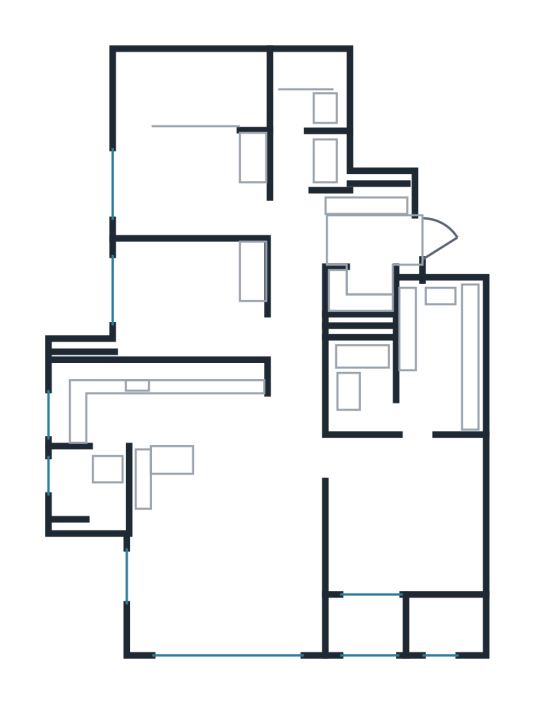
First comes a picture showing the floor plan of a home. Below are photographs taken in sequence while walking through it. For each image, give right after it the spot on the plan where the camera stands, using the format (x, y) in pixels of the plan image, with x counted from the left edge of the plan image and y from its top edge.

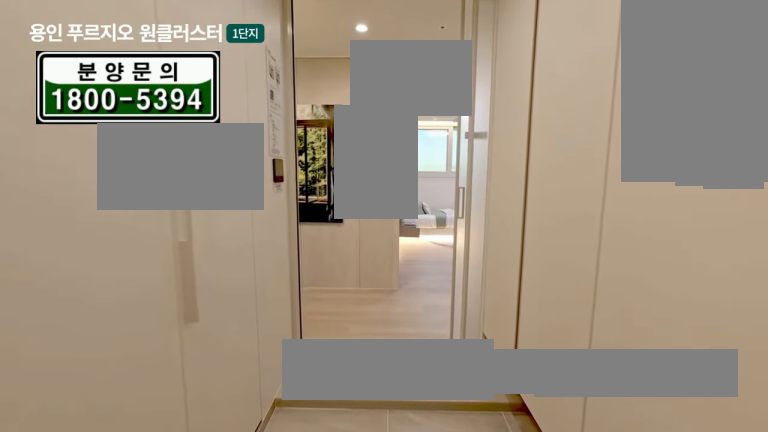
(377, 229)
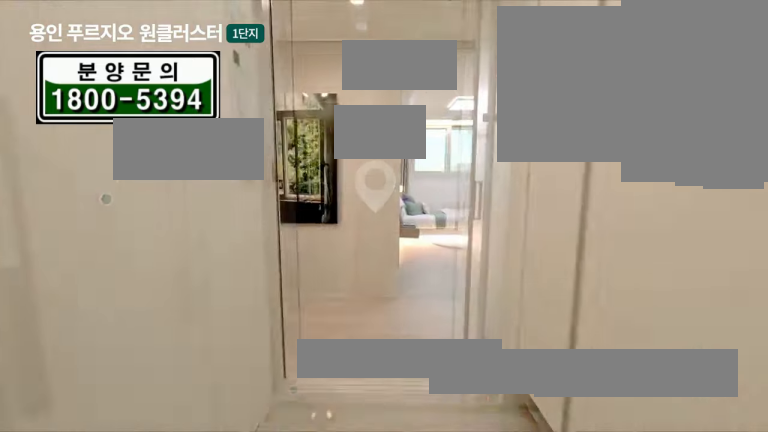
(375, 239)
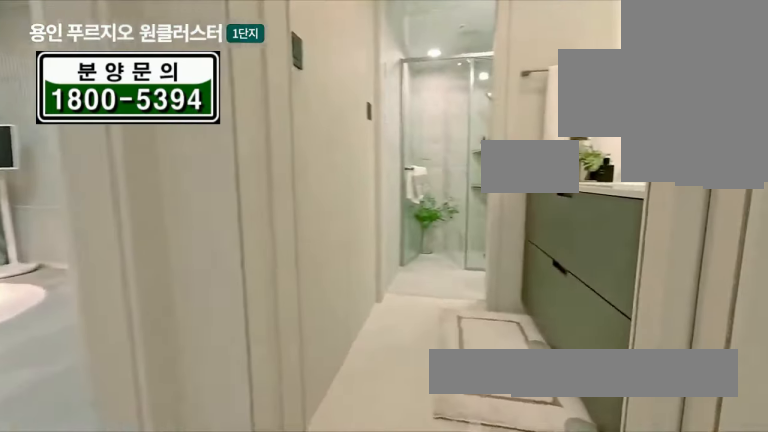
(311, 139)
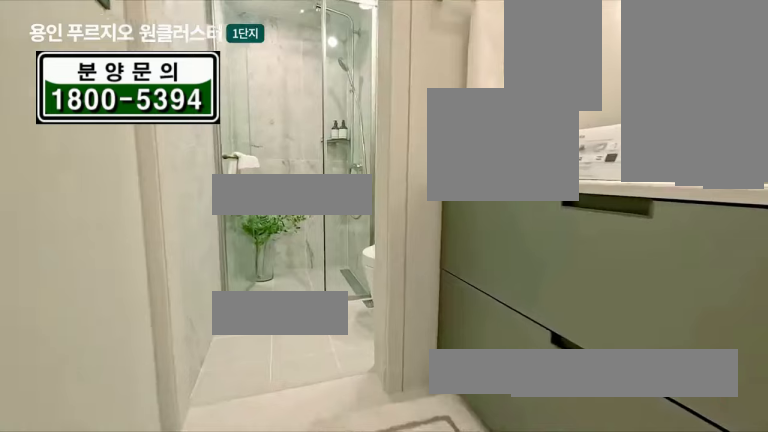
(308, 155)
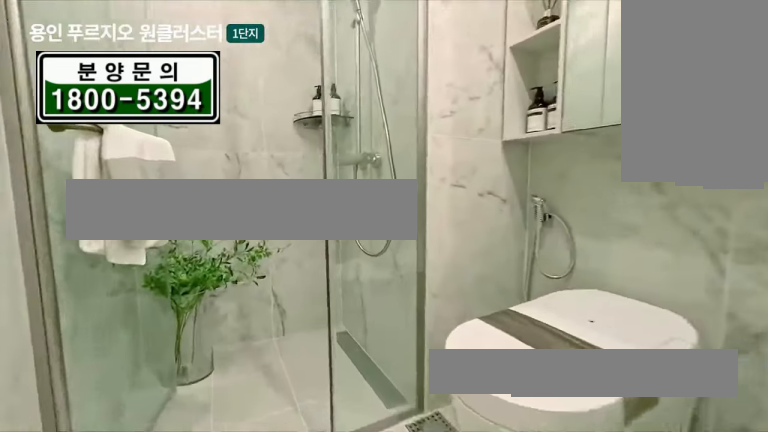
(316, 139)
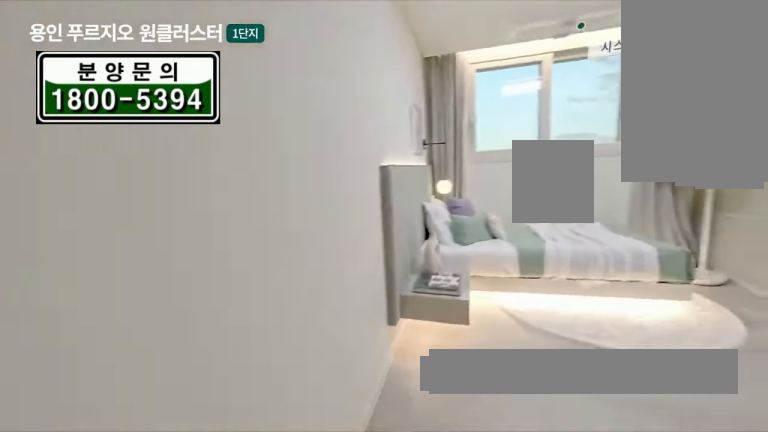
(192, 165)
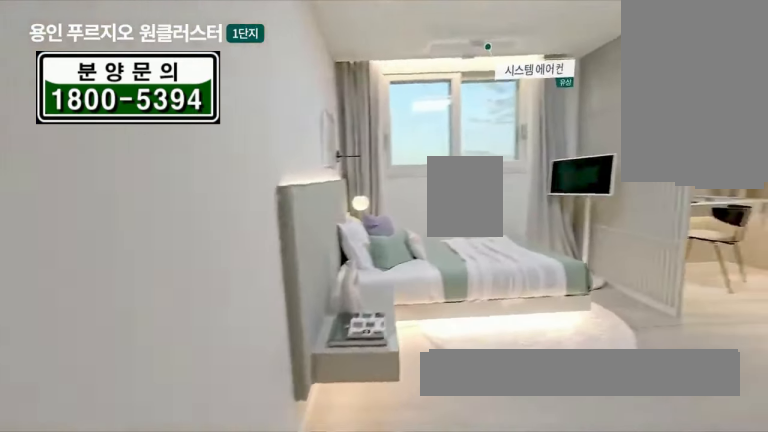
(195, 155)
